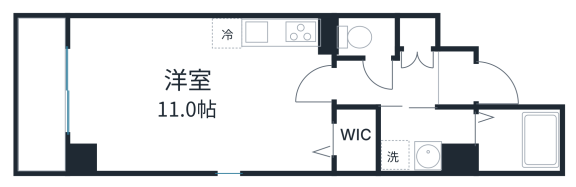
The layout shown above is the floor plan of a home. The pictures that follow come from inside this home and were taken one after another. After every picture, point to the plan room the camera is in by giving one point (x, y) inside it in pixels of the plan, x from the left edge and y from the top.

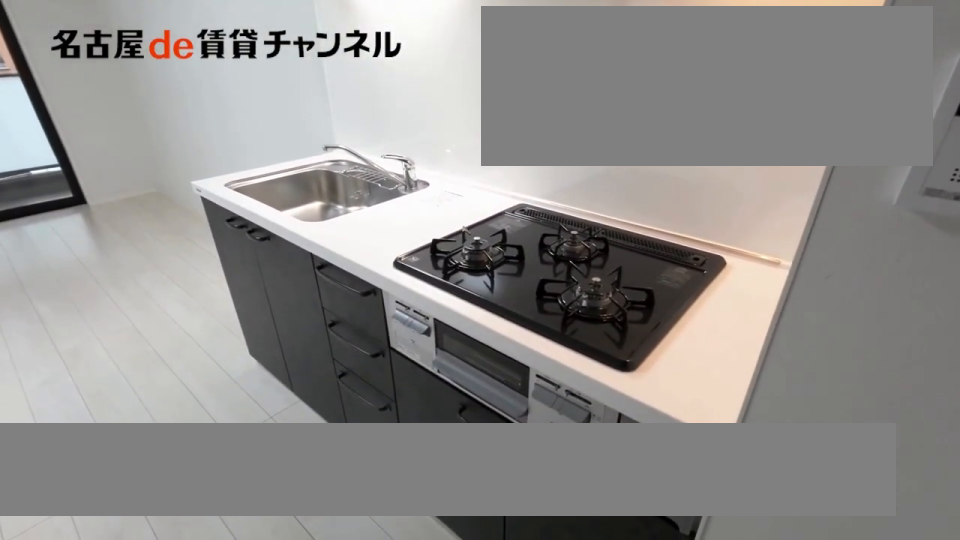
(274, 40)
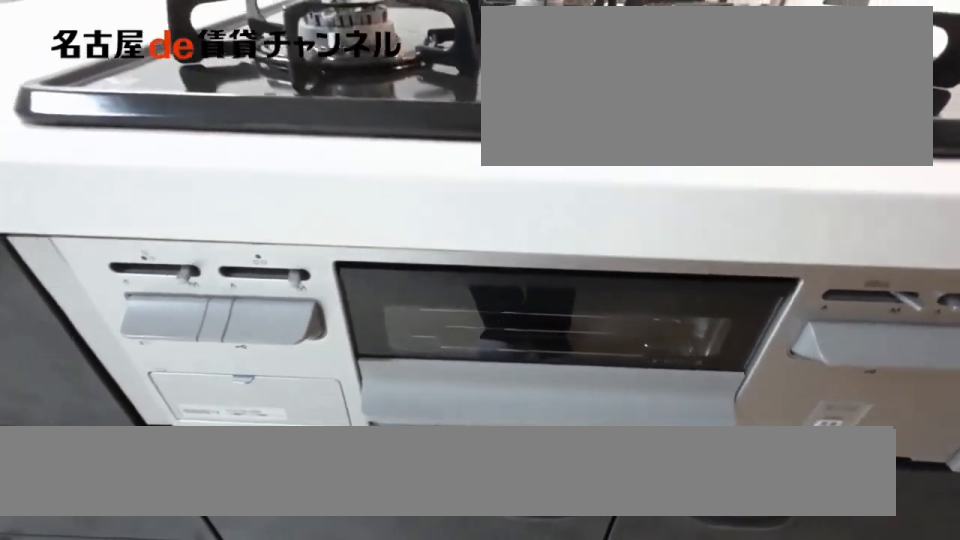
(274, 40)
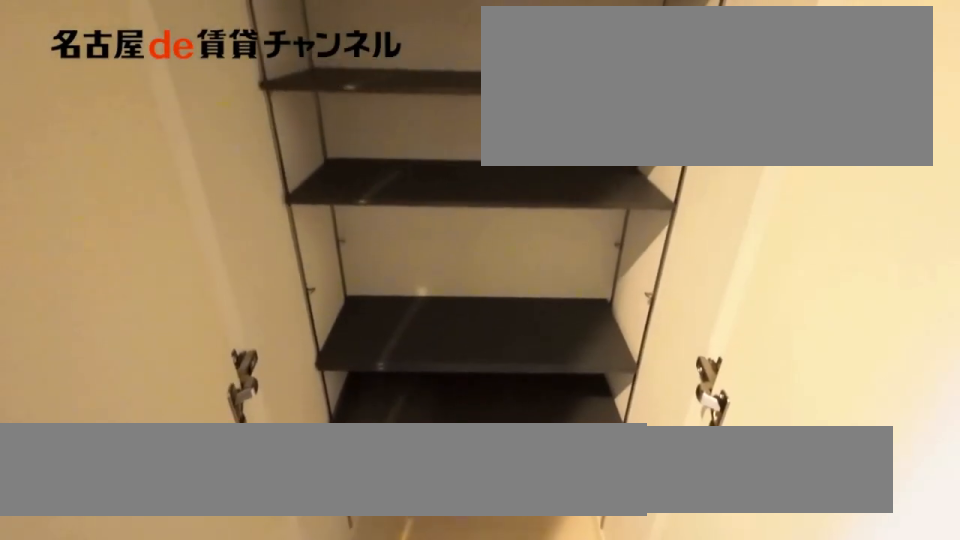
(416, 34)
